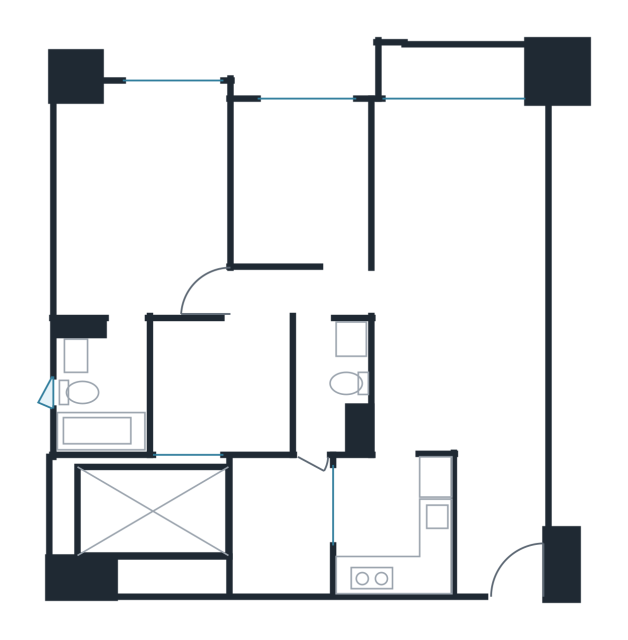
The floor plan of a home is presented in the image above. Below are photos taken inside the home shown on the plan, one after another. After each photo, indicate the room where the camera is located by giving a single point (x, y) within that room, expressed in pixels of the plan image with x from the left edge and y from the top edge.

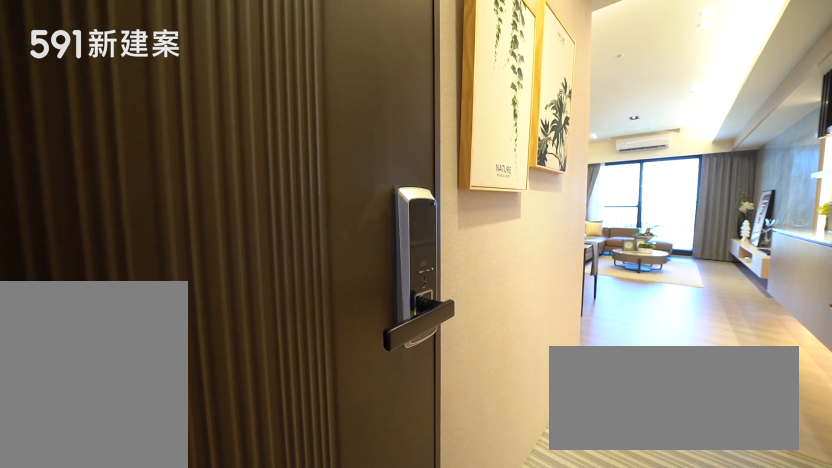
(499, 557)
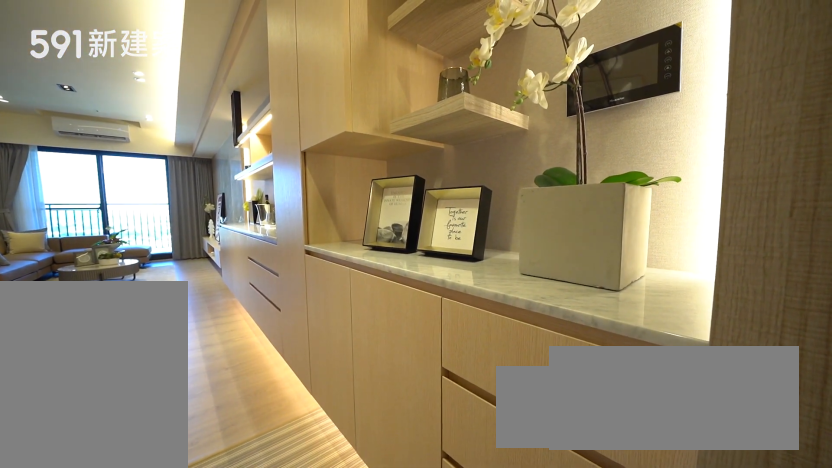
(499, 557)
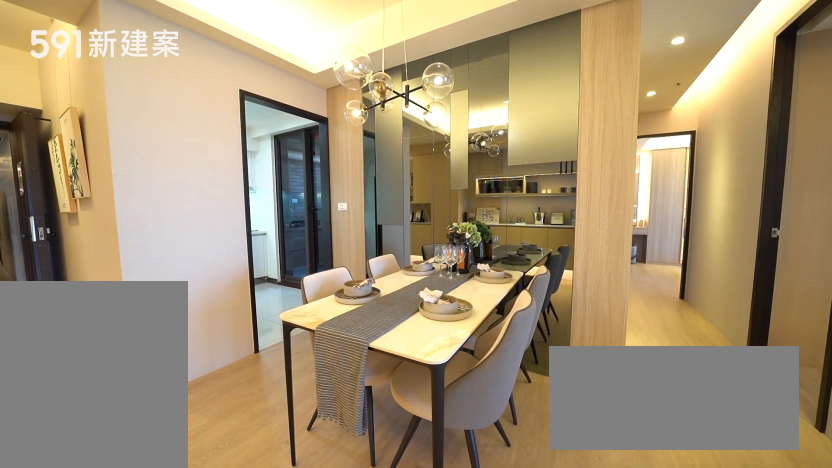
(435, 361)
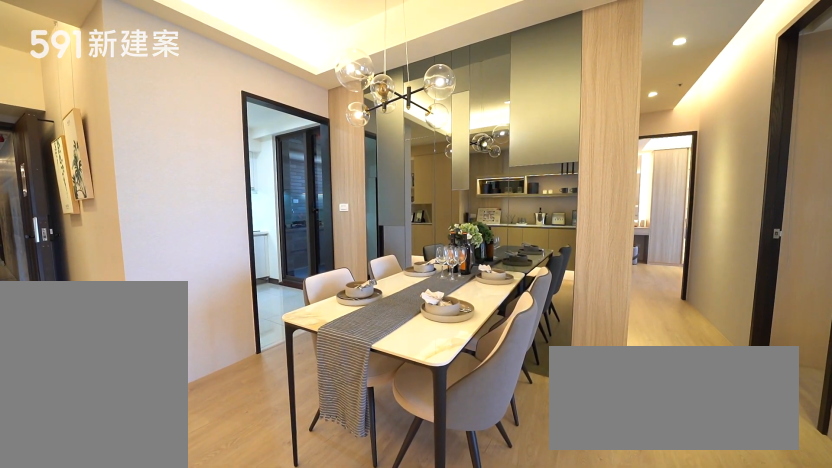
(435, 361)
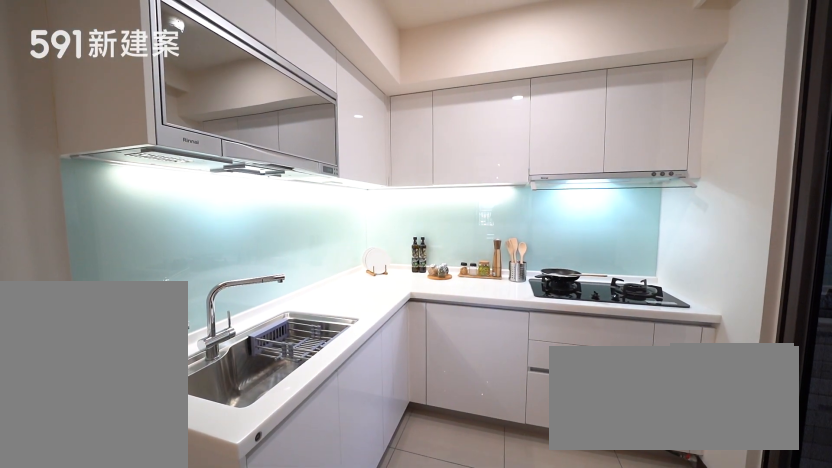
(393, 527)
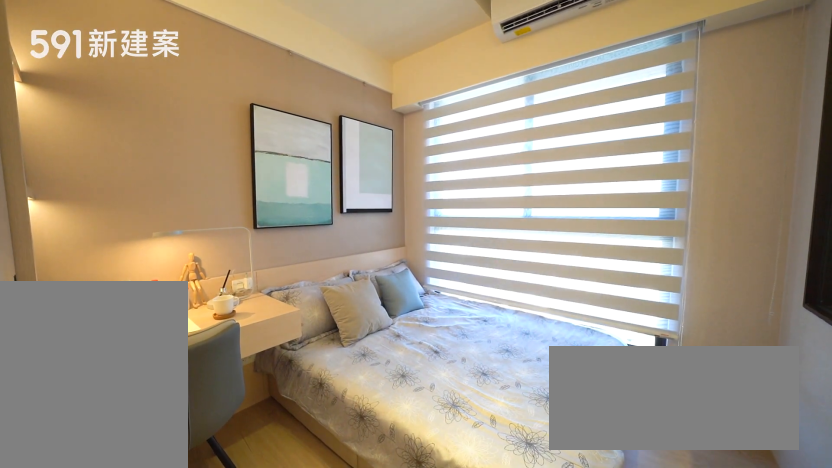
(301, 178)
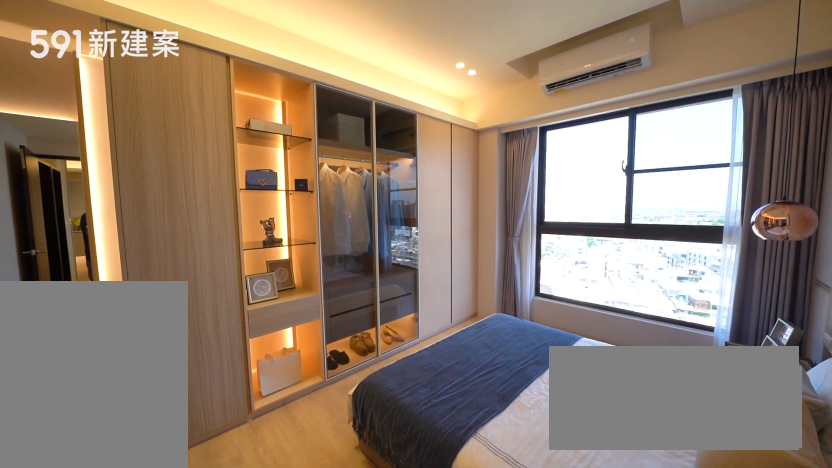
(136, 196)
